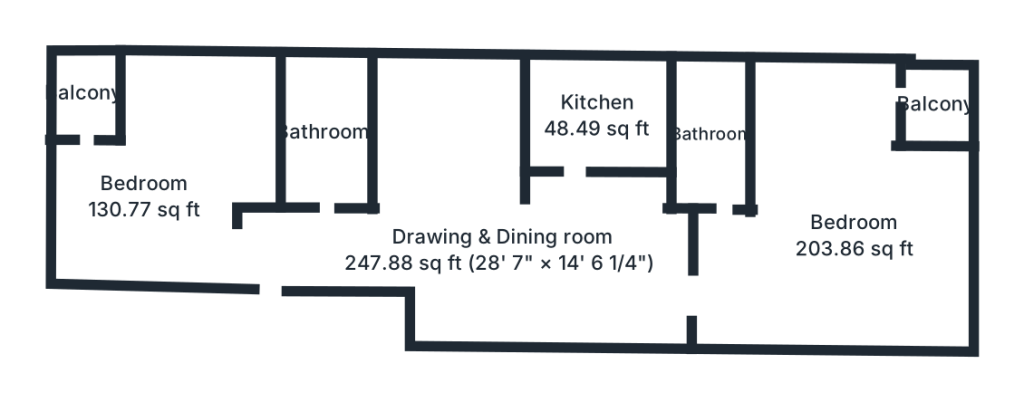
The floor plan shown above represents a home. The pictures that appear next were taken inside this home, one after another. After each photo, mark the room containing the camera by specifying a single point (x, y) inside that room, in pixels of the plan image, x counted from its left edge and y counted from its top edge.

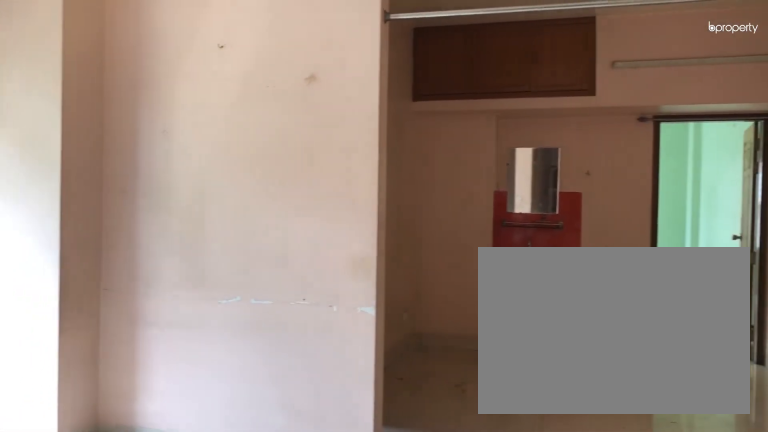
(504, 252)
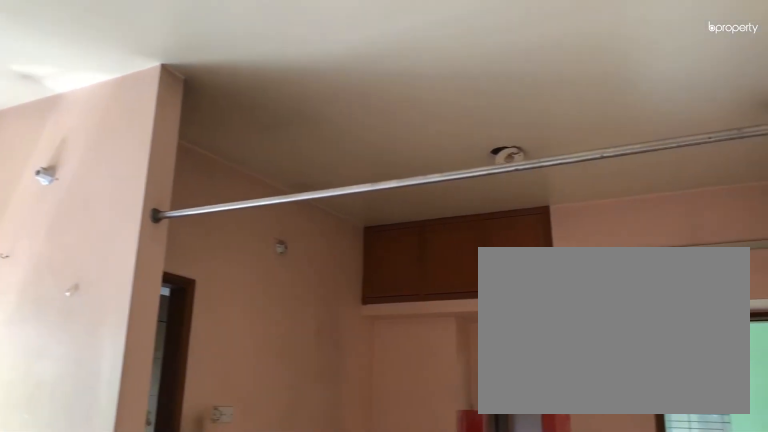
(504, 252)
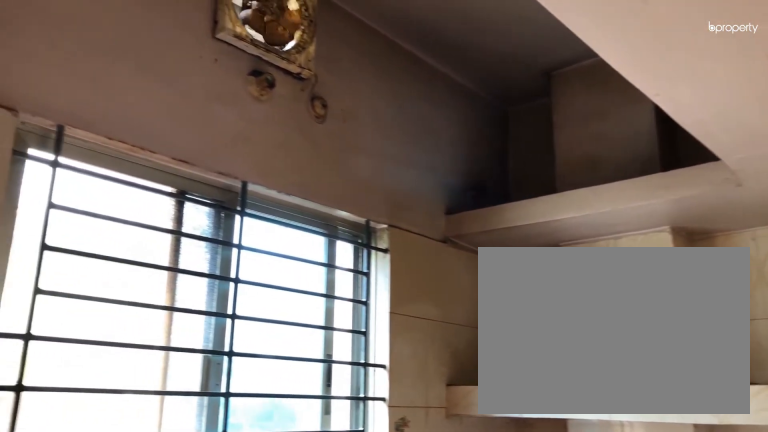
(598, 116)
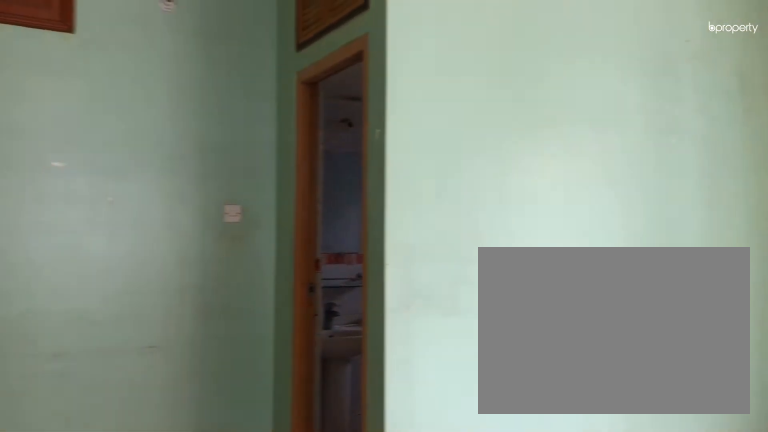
(851, 234)
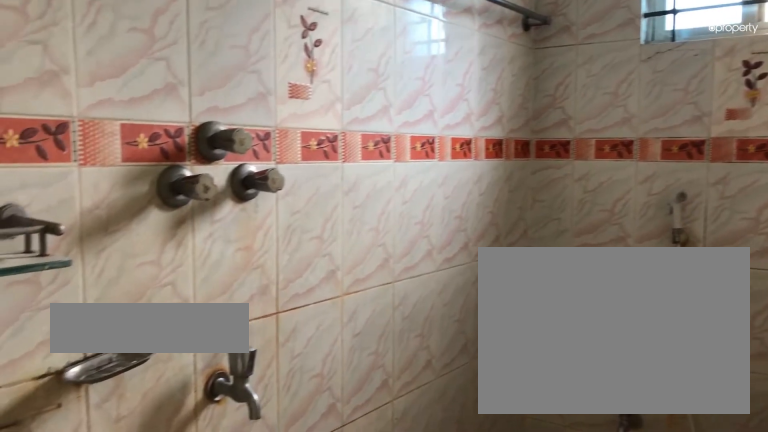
(713, 136)
